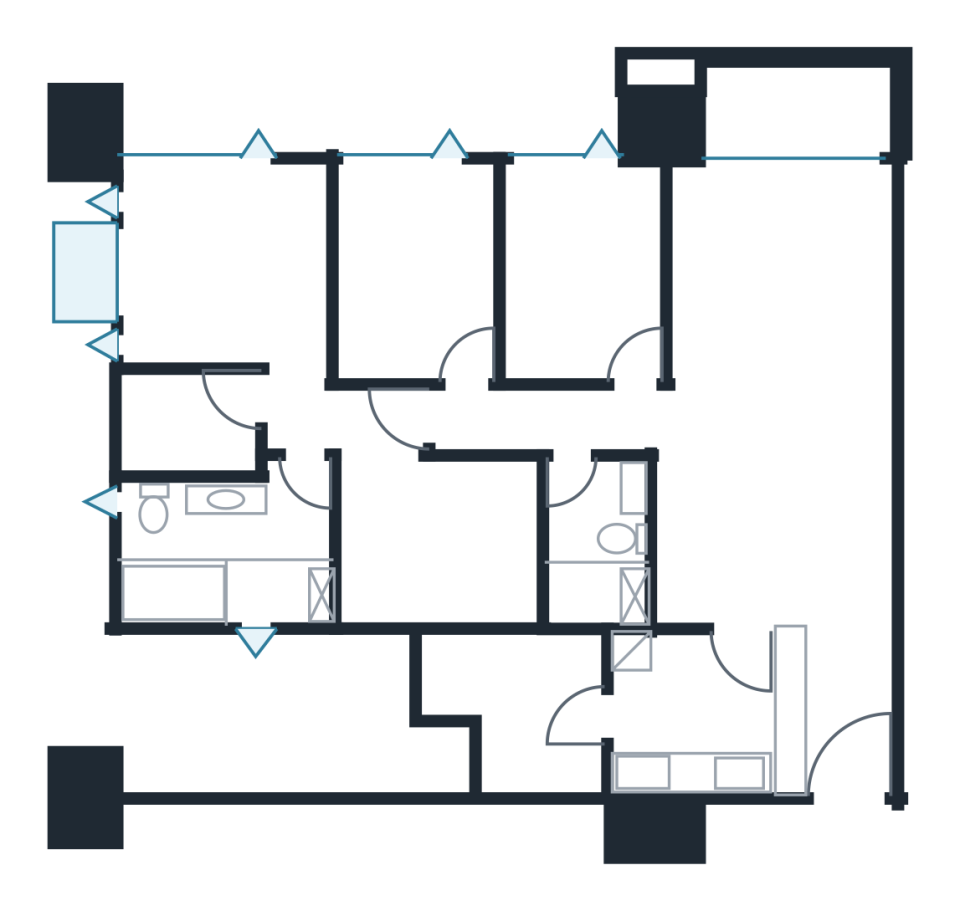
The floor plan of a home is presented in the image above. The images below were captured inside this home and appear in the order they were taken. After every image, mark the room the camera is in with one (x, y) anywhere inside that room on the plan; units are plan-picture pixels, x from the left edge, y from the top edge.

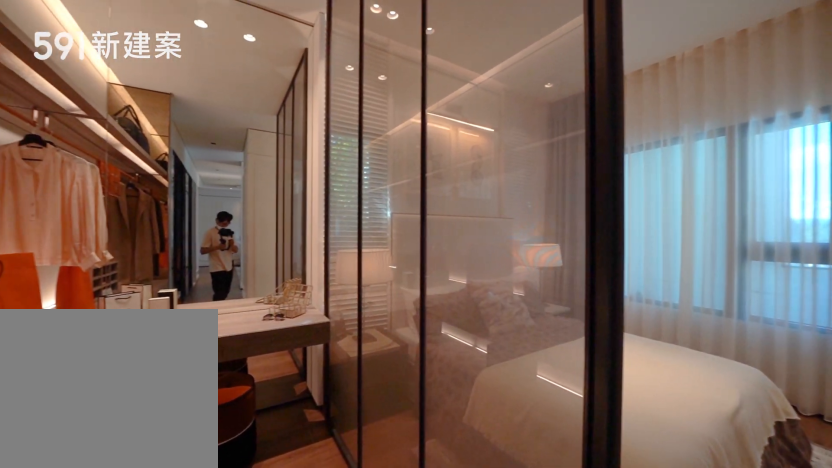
(220, 312)
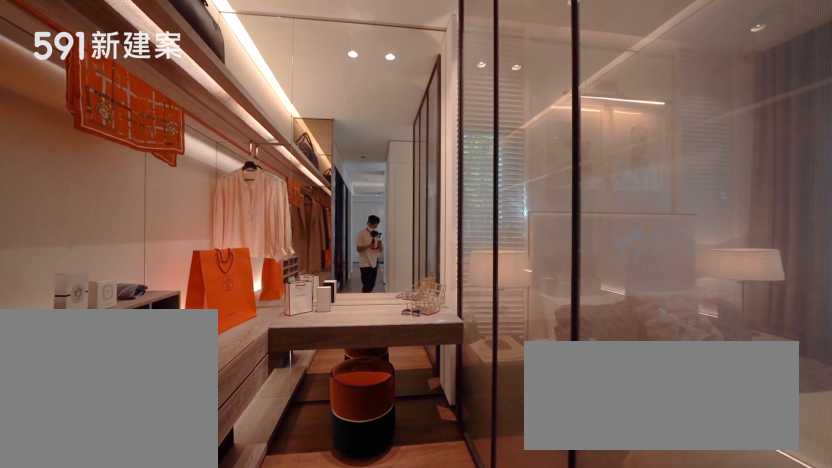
(220, 312)
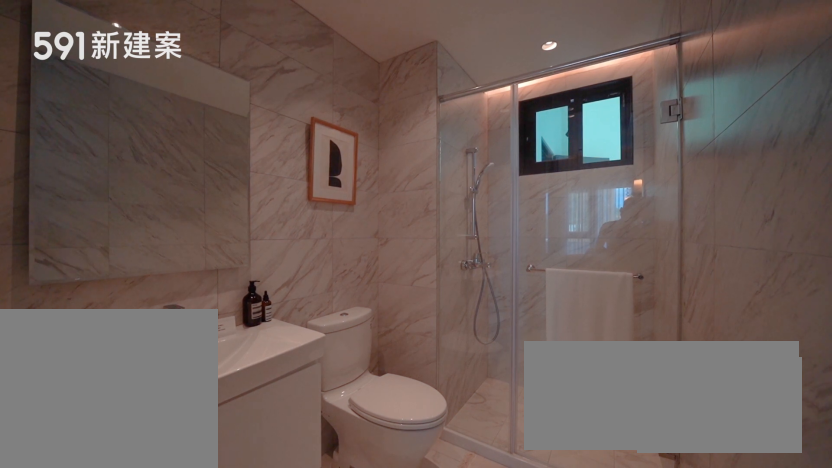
(594, 549)
